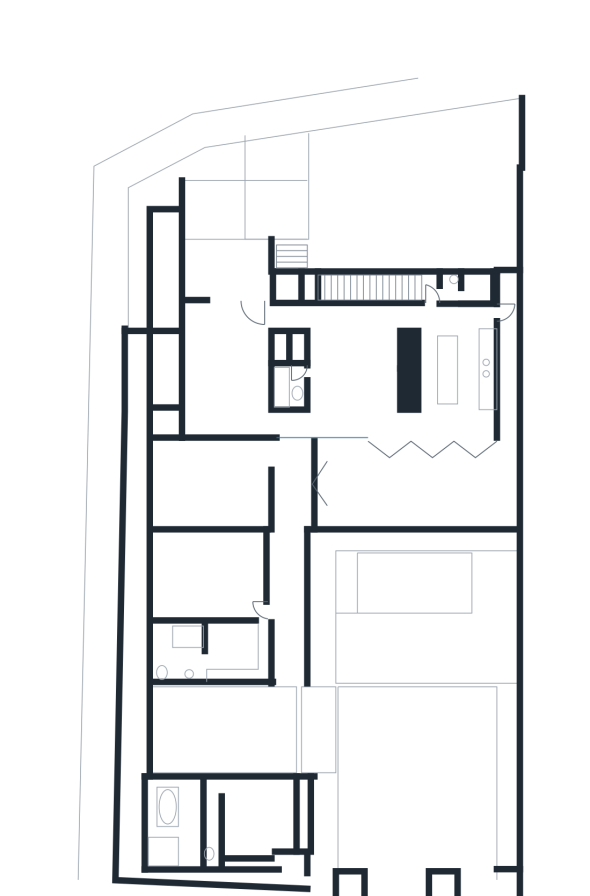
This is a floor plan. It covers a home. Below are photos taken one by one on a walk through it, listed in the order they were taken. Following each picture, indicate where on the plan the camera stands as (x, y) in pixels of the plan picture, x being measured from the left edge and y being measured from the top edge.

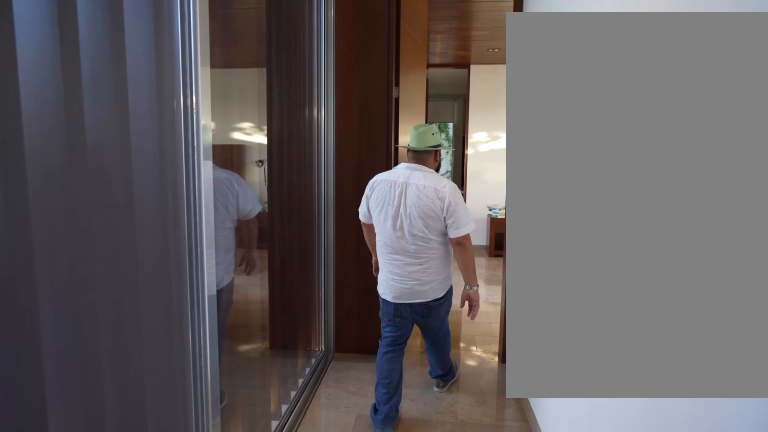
(288, 621)
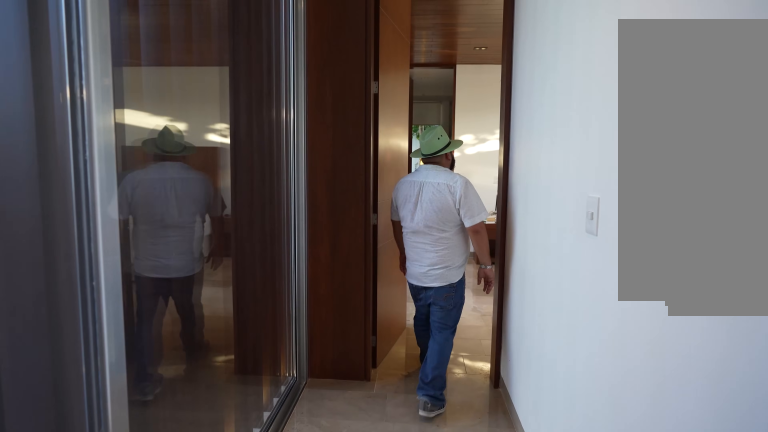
(288, 621)
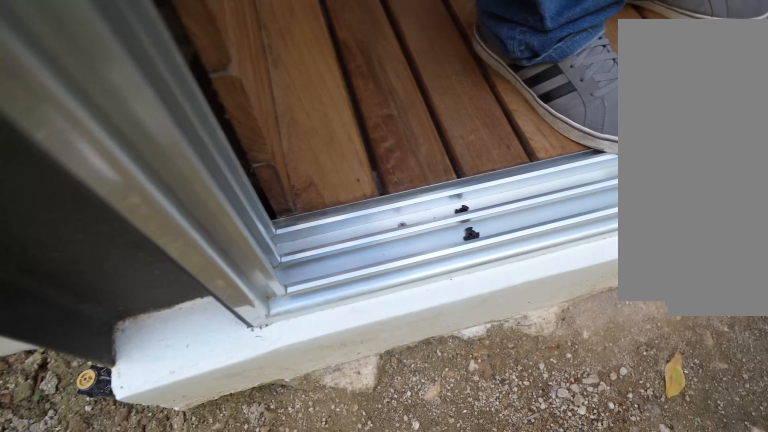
(125, 765)
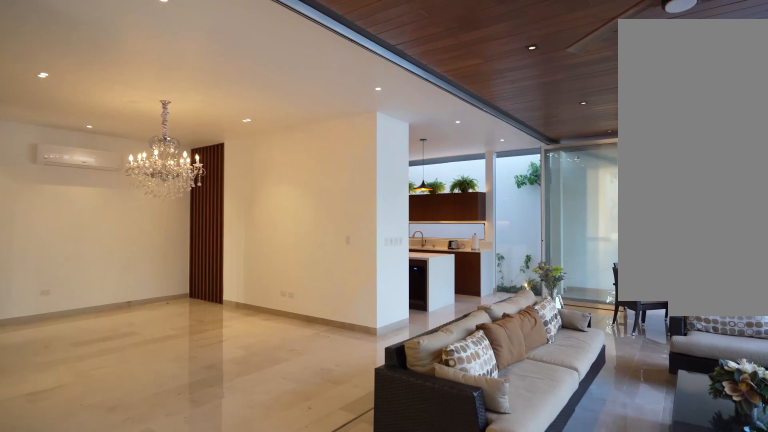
(290, 466)
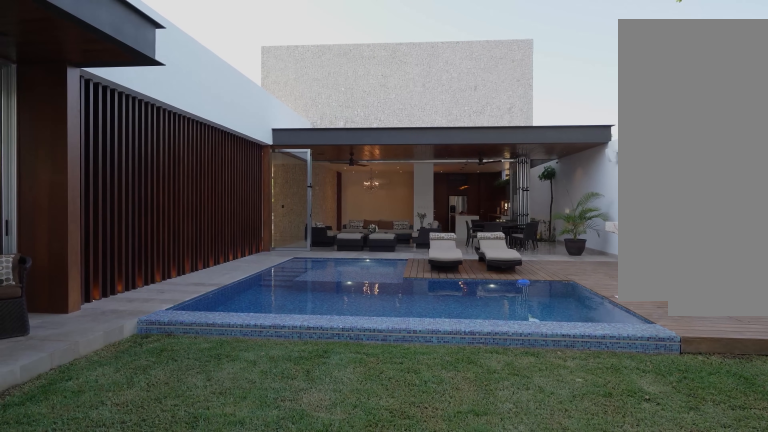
(408, 768)
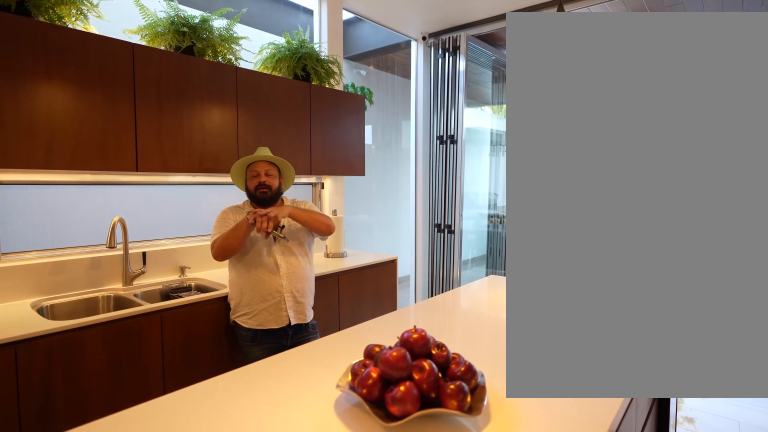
(430, 354)
